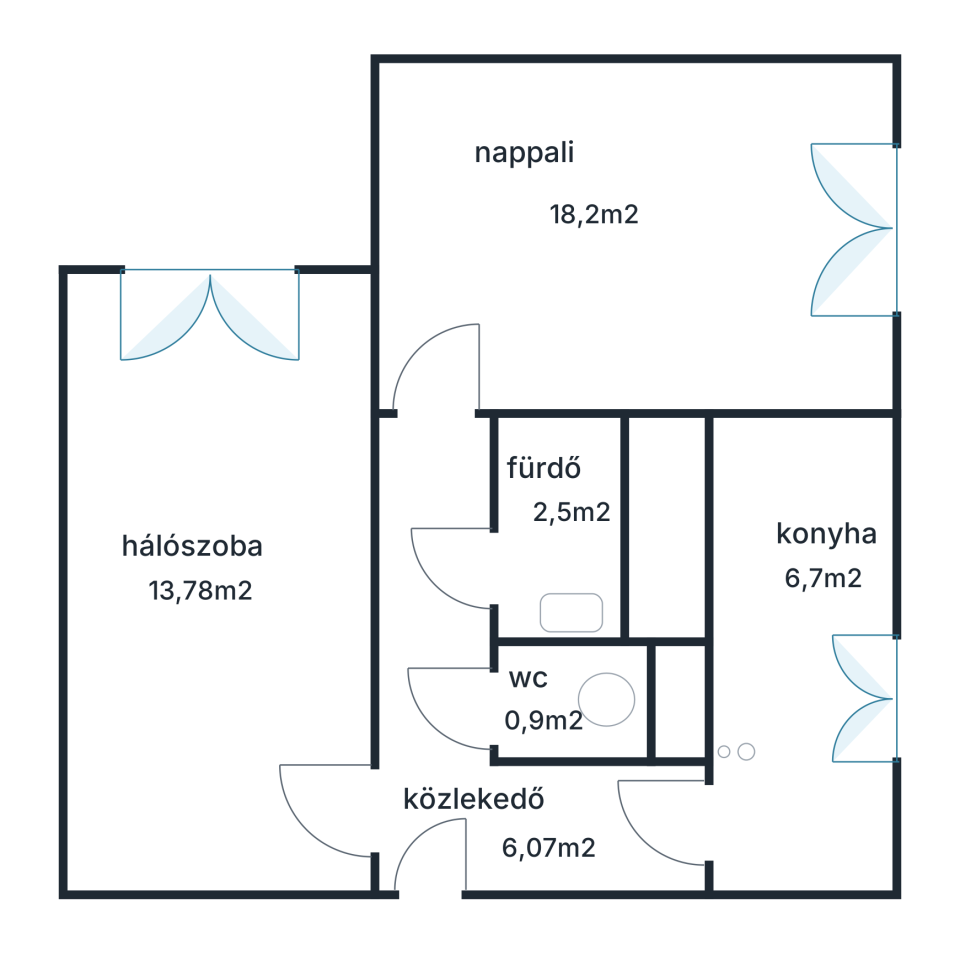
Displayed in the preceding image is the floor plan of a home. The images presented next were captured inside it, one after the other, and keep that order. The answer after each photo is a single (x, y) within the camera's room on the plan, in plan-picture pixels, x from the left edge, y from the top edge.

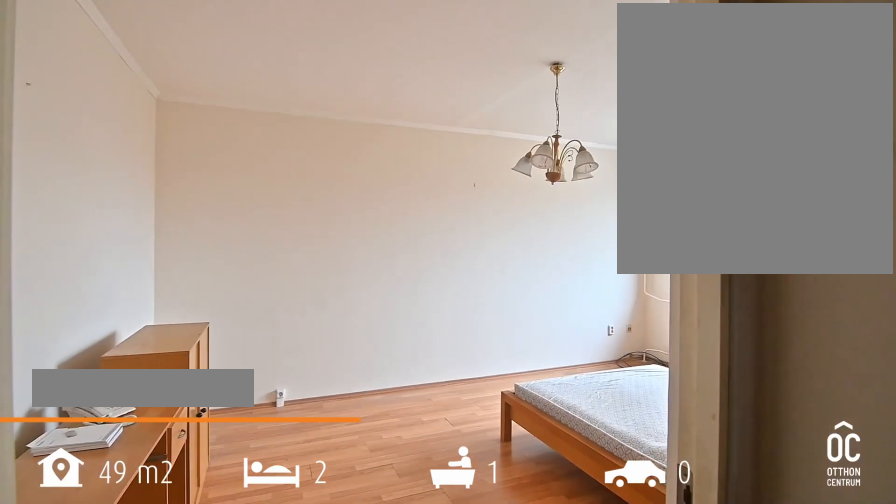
(640, 229)
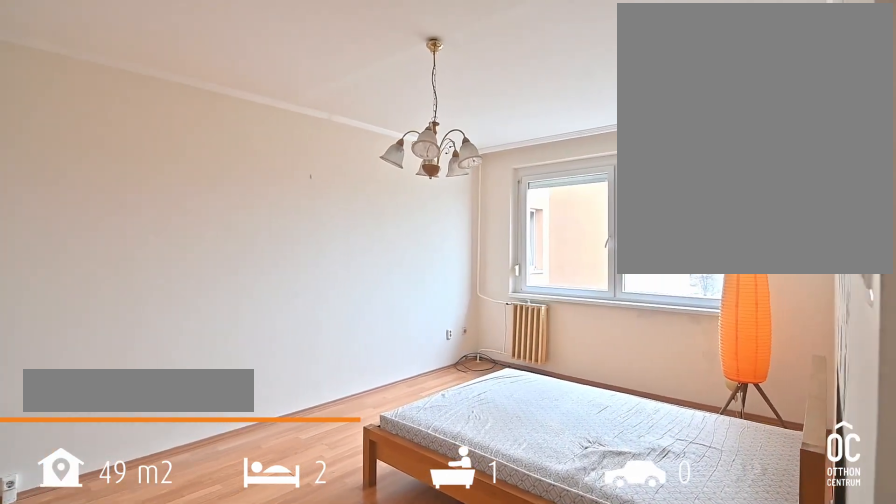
(640, 230)
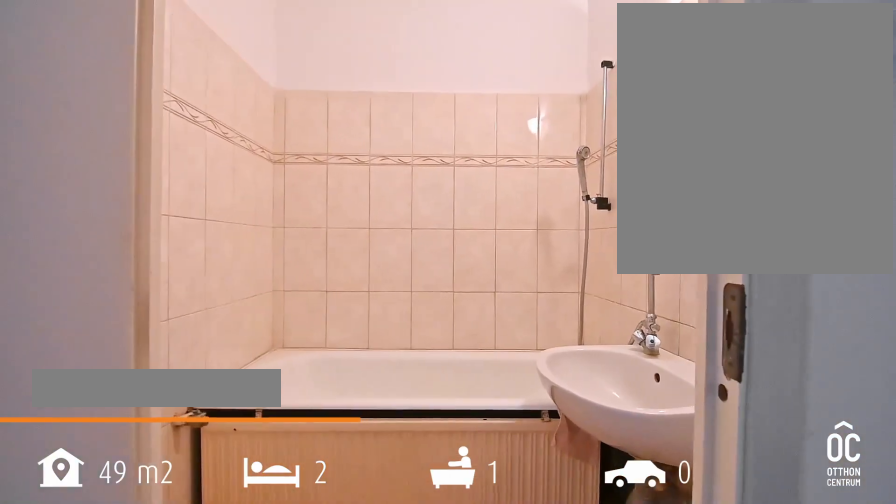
(588, 527)
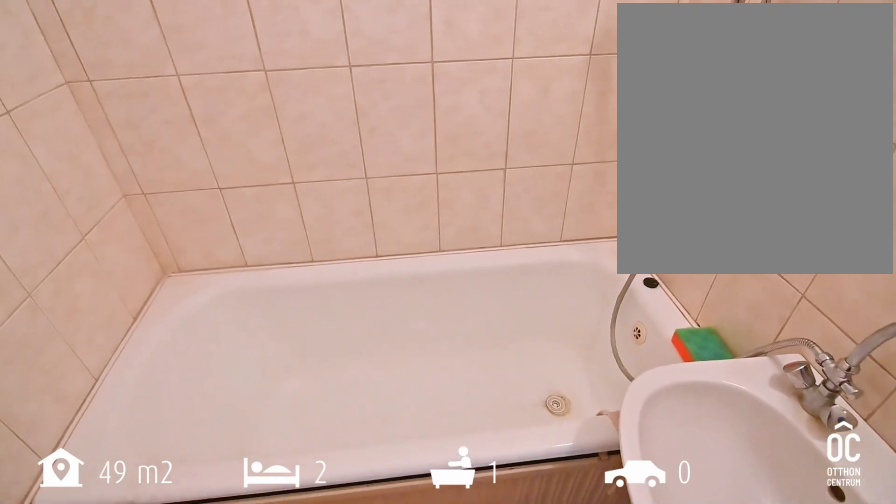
(588, 527)
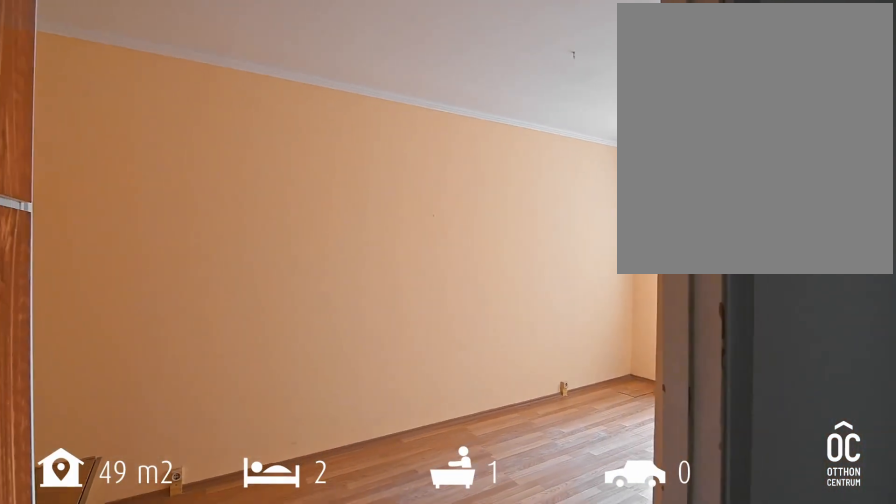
(203, 563)
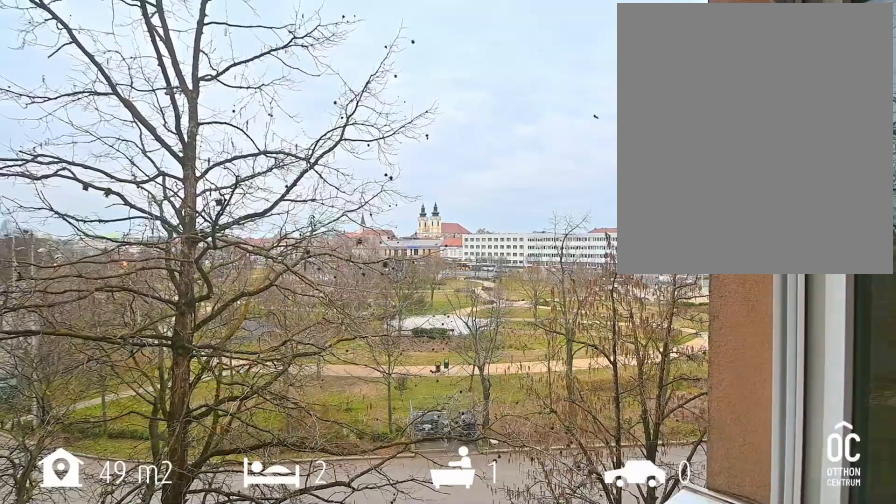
(798, 667)
